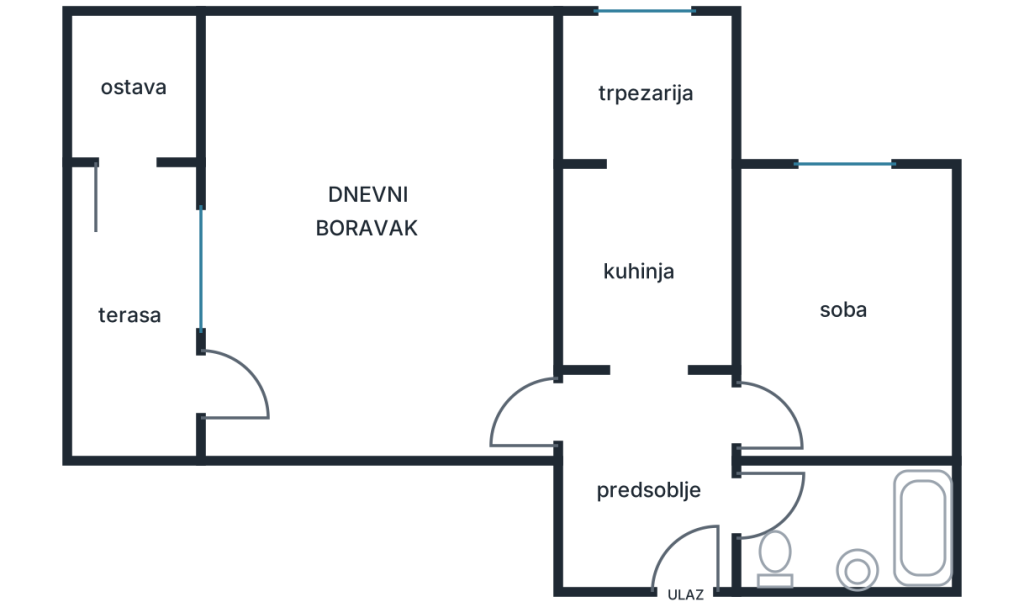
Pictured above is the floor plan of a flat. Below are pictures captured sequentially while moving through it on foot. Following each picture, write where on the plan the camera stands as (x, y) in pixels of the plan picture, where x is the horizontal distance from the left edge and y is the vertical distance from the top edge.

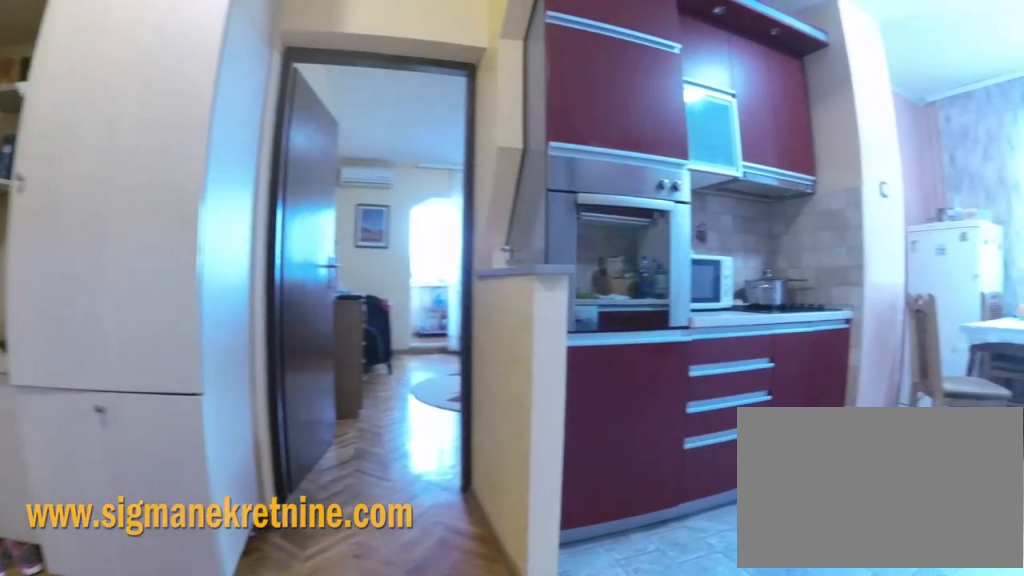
(683, 417)
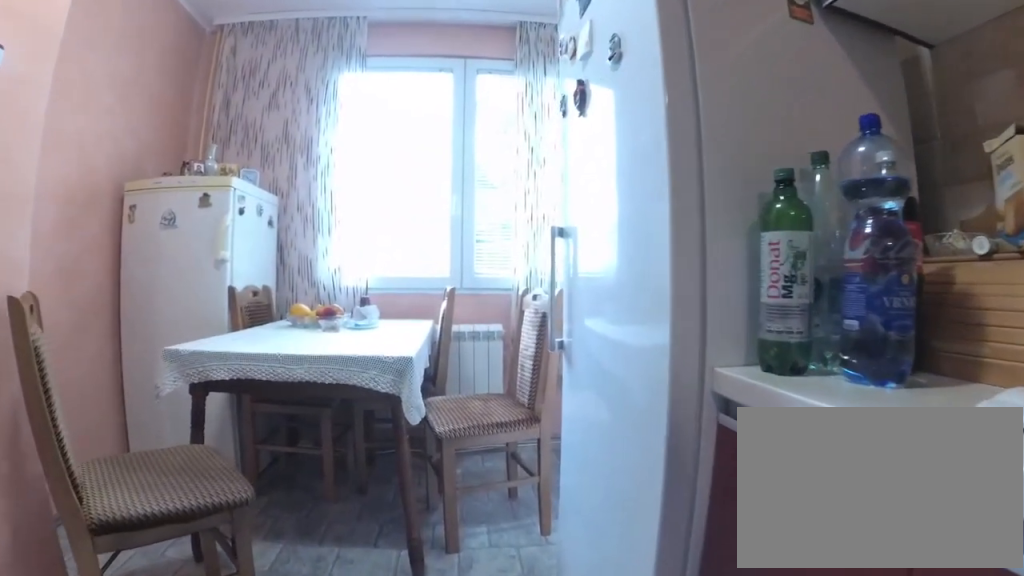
(665, 286)
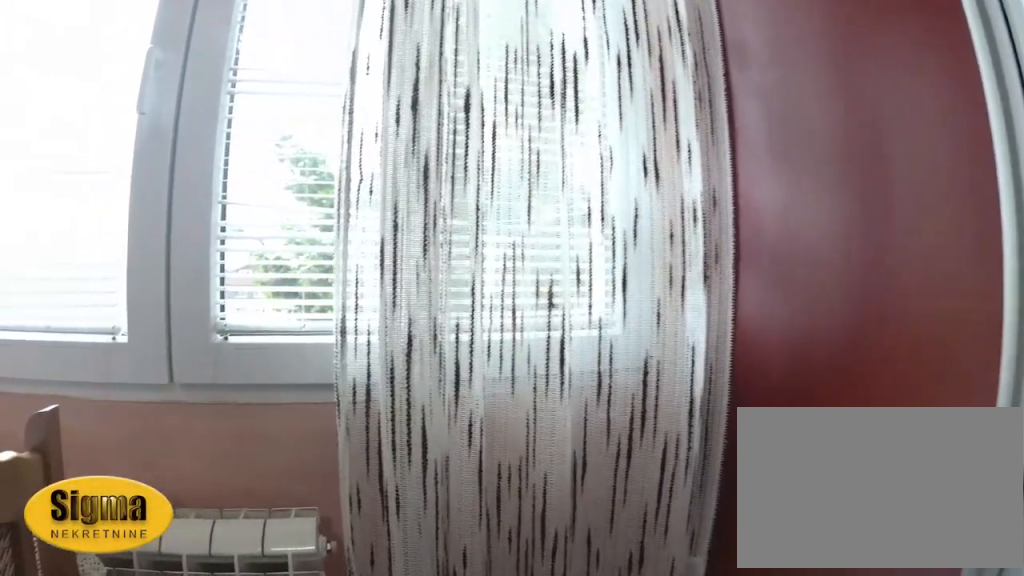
(665, 105)
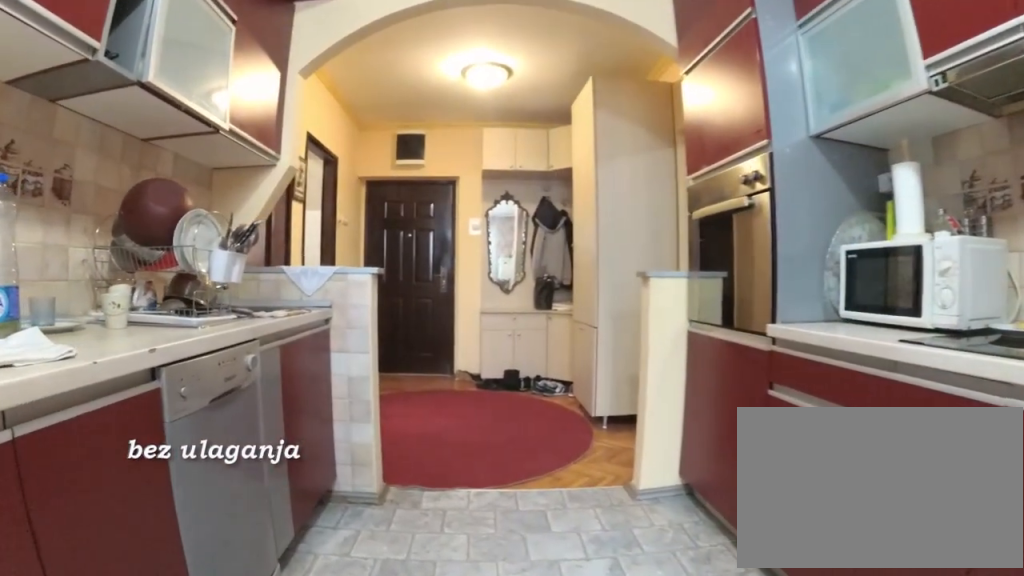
(646, 144)
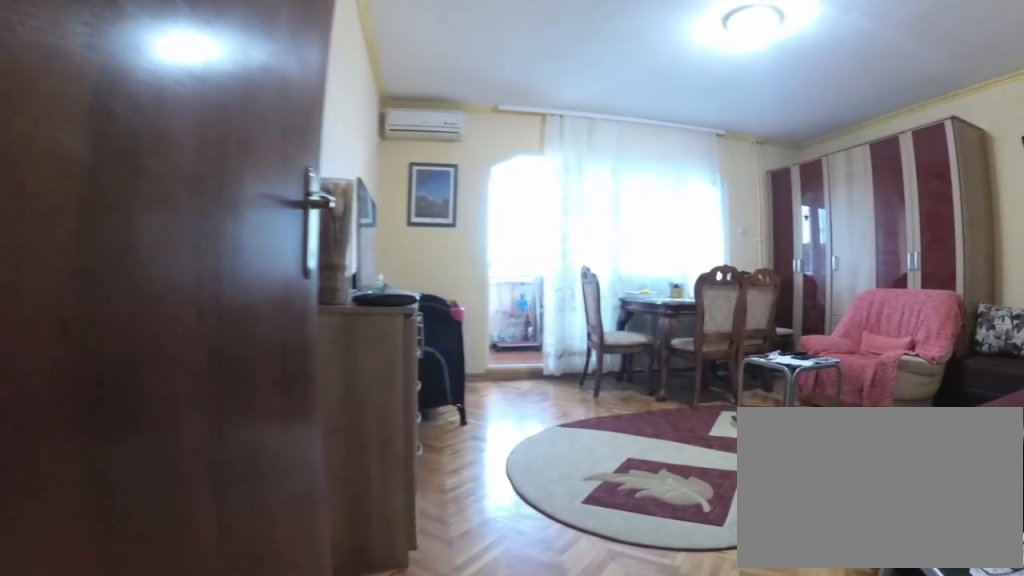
(603, 403)
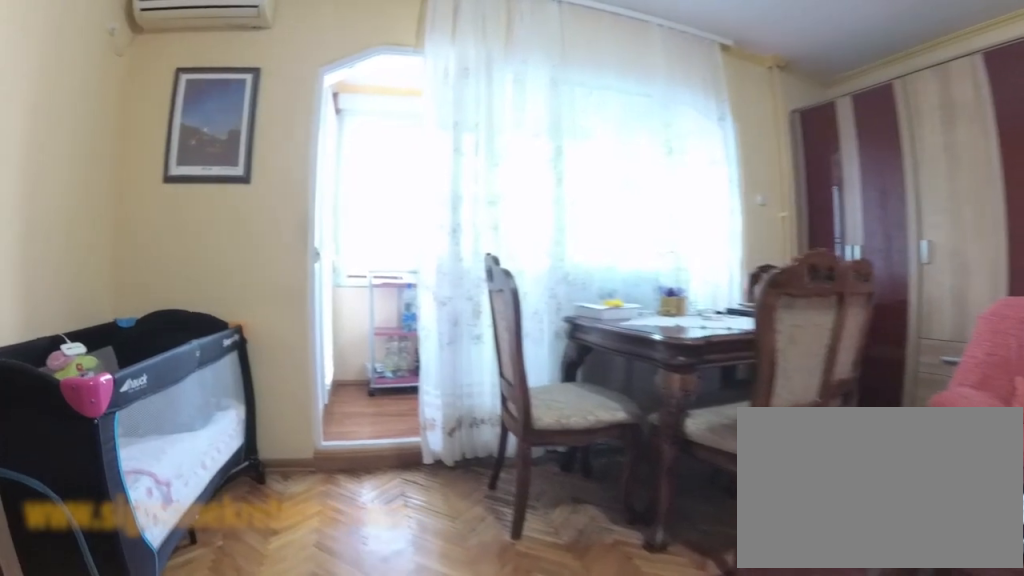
(459, 370)
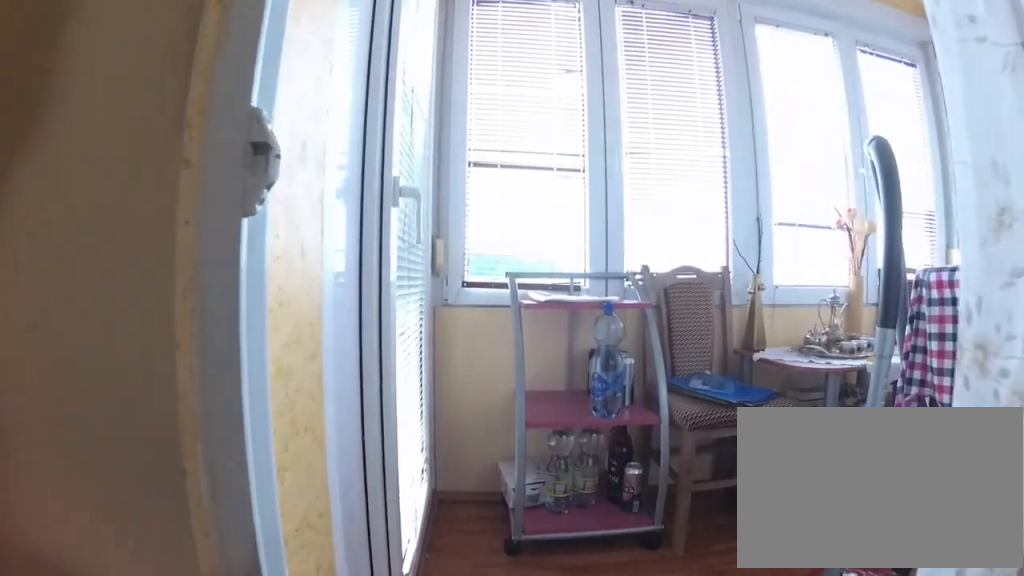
(256, 382)
